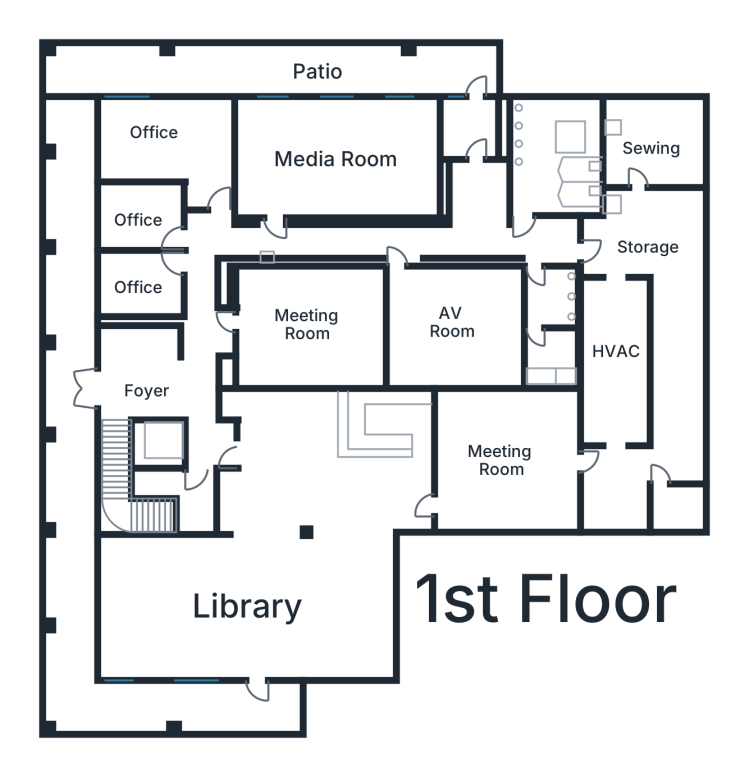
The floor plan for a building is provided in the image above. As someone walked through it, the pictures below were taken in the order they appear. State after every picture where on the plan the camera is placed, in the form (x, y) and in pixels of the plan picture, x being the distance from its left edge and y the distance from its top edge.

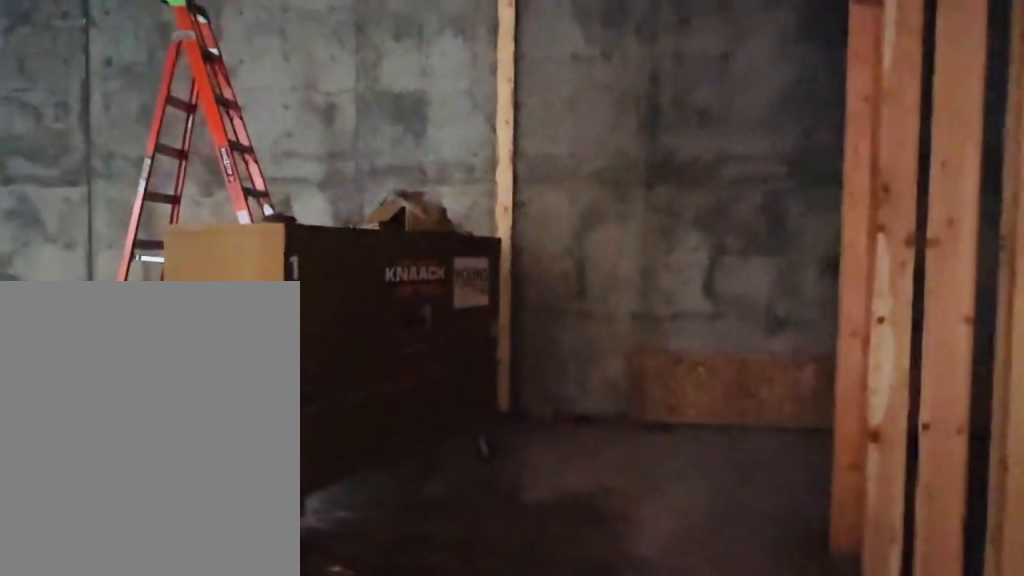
(592, 221)
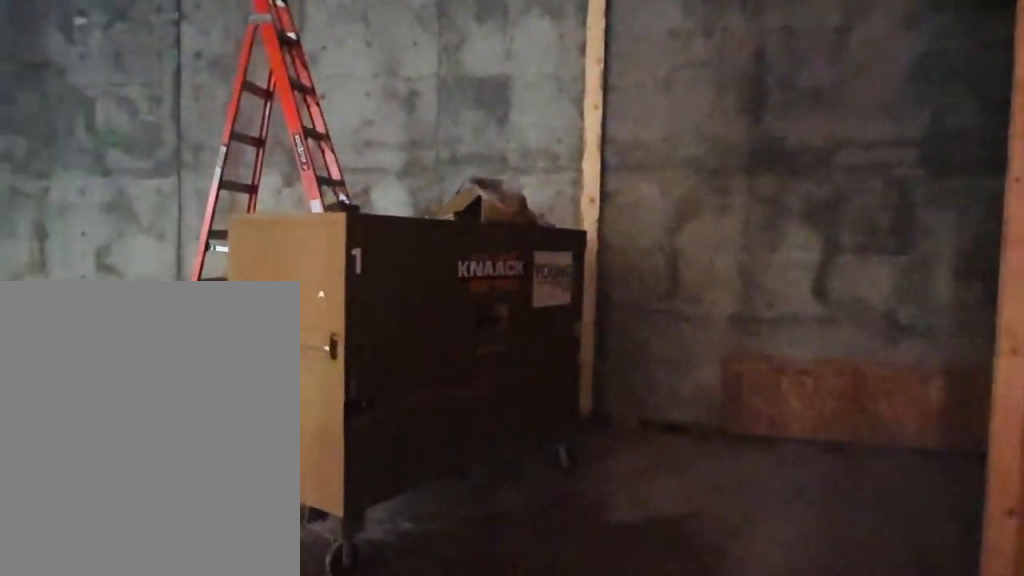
(604, 223)
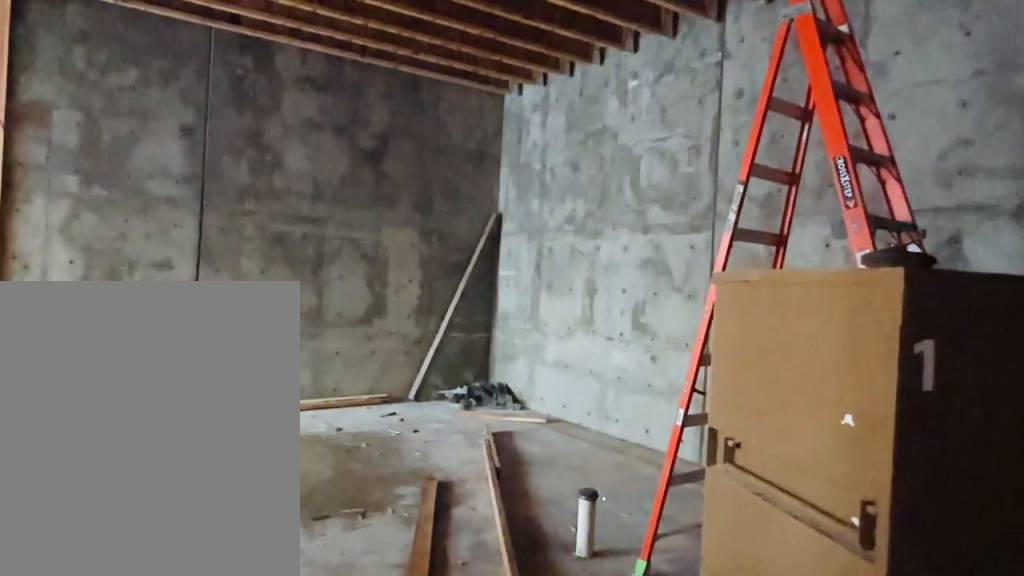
(643, 220)
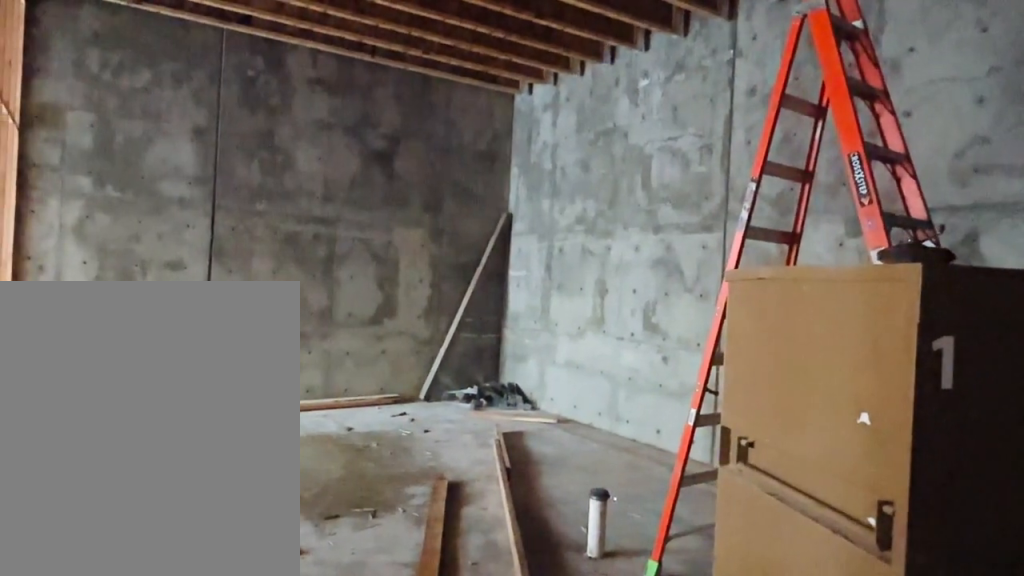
(643, 219)
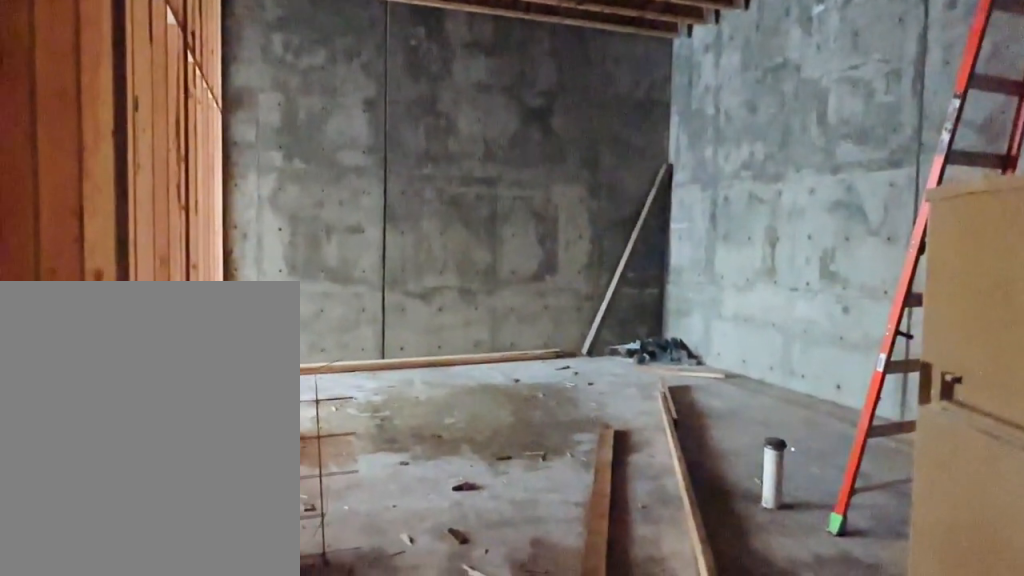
(643, 221)
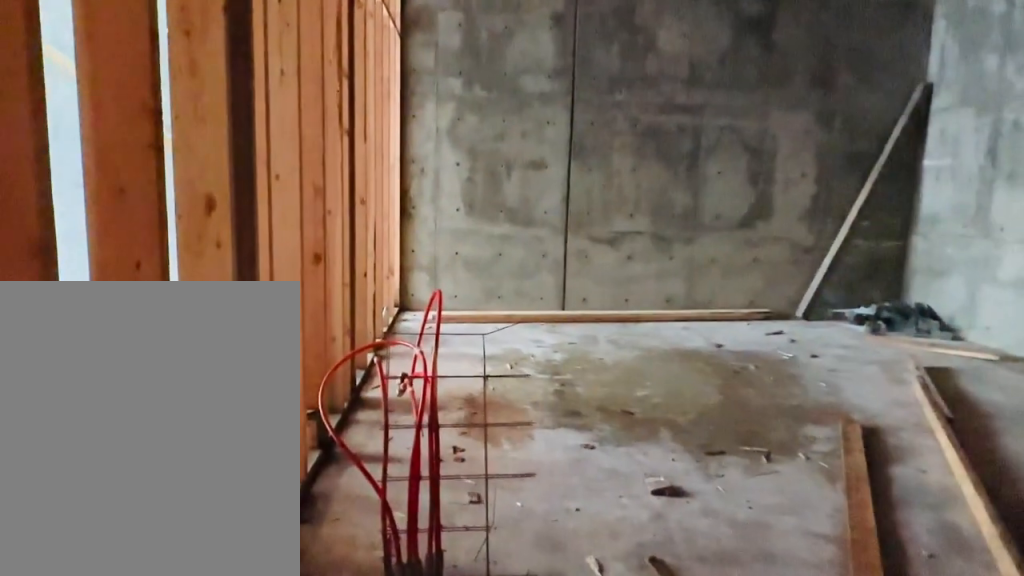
(642, 220)
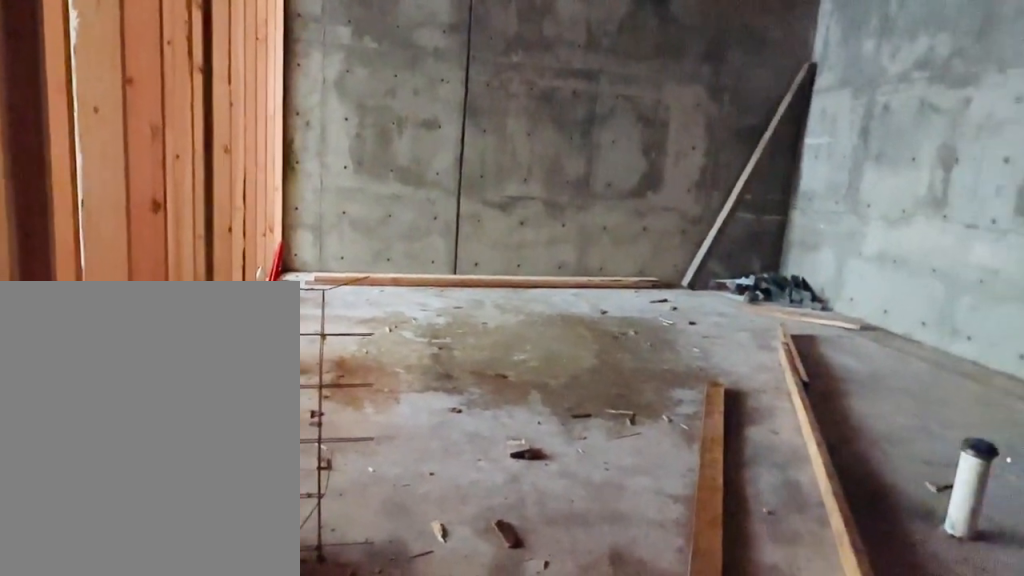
(643, 221)
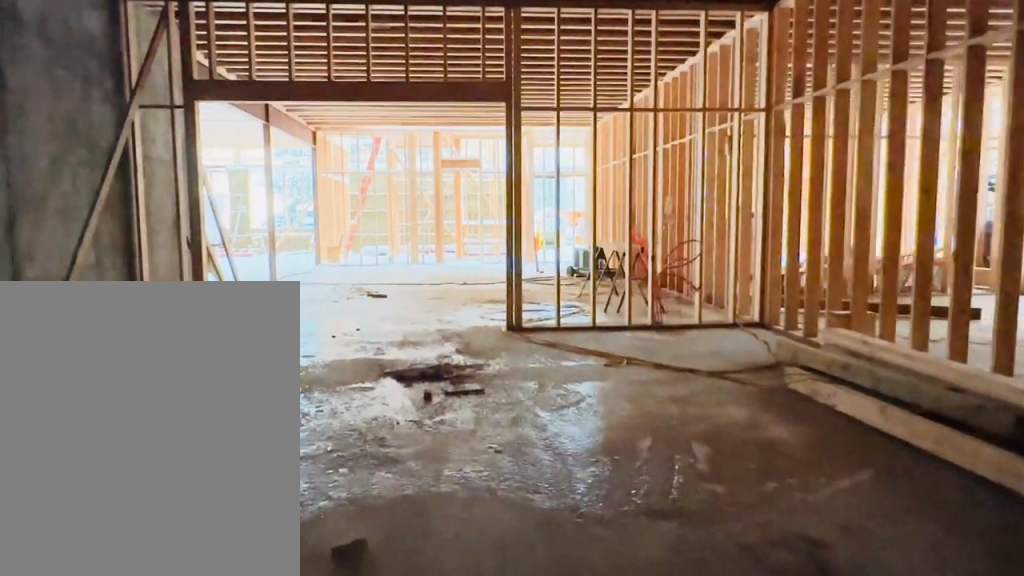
(584, 466)
